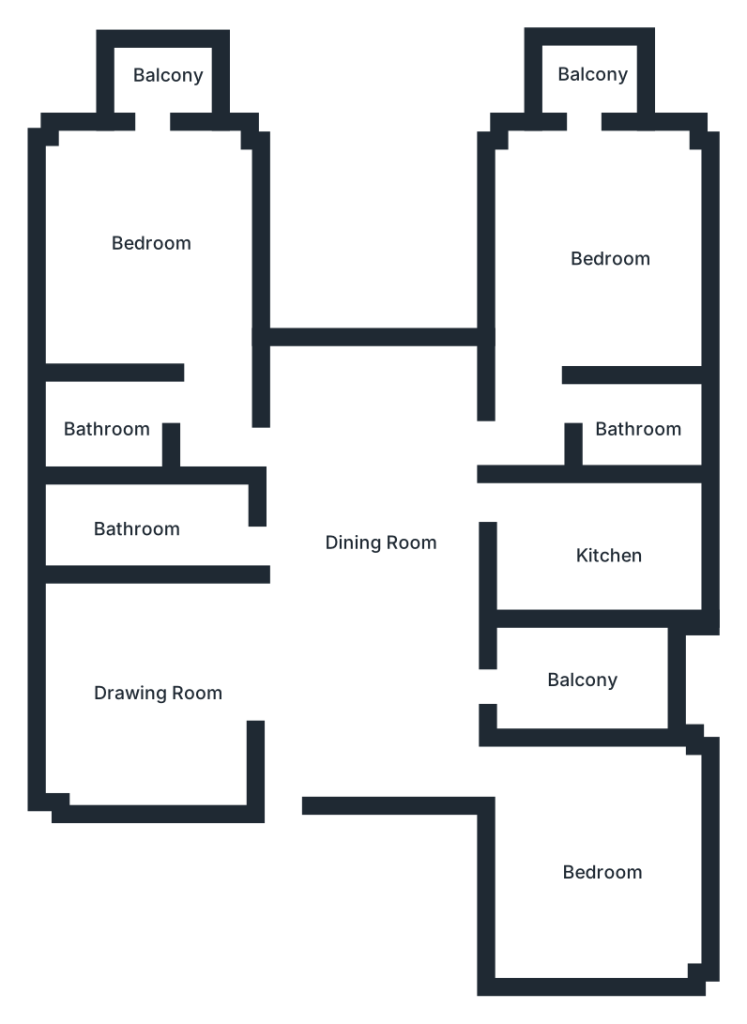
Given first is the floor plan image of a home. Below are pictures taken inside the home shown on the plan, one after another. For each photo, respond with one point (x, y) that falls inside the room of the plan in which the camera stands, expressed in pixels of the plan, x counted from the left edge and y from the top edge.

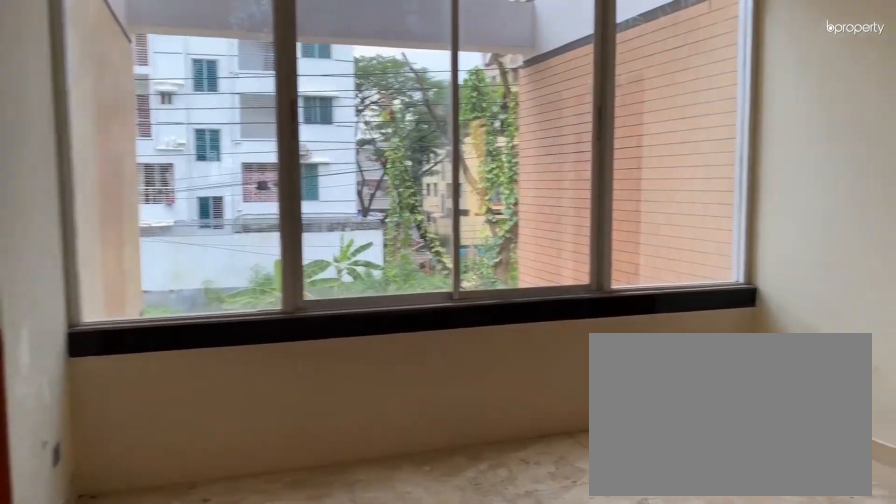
(372, 558)
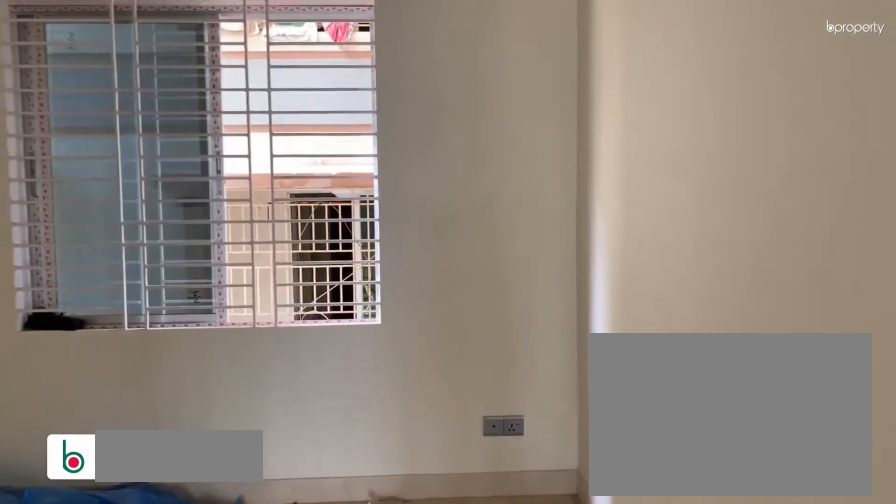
(154, 695)
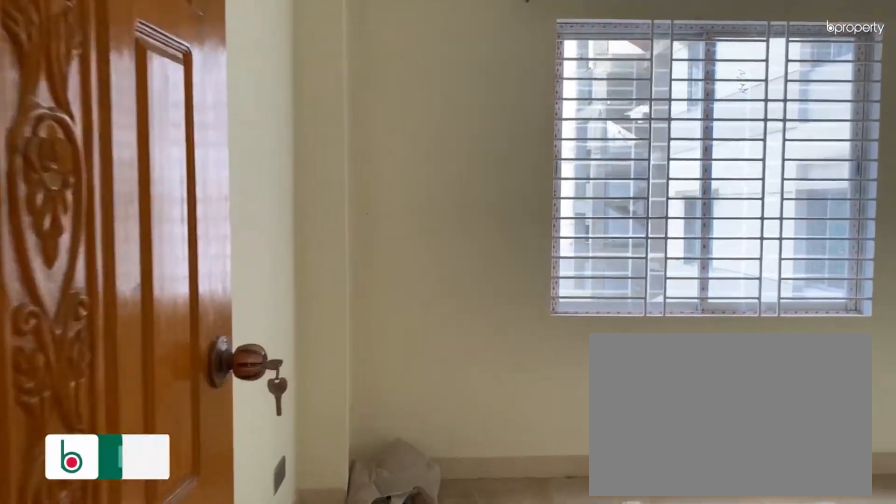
(589, 865)
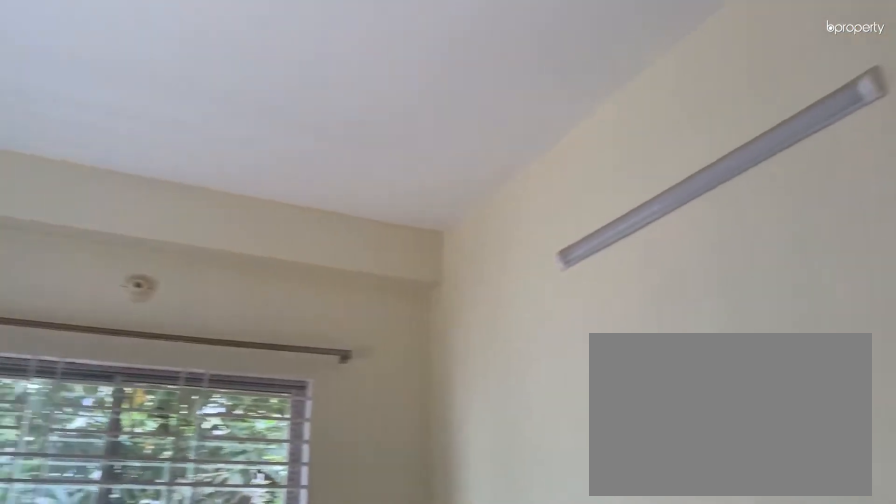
(589, 865)
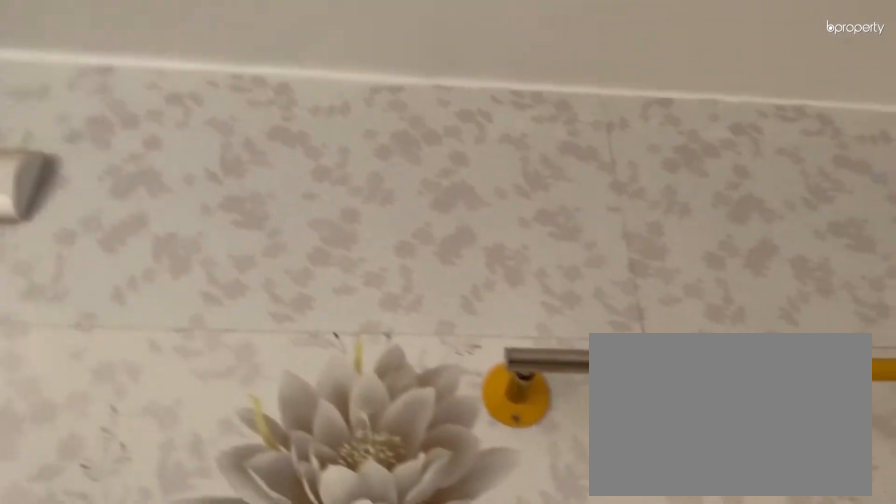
(103, 434)
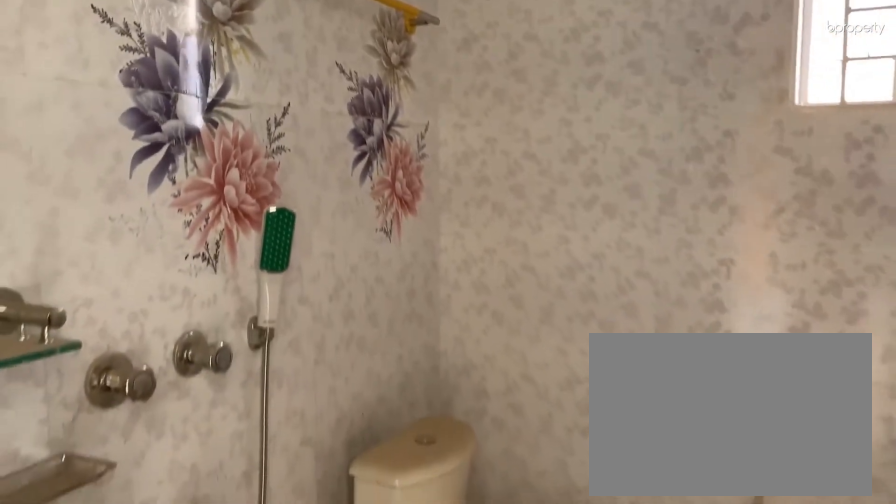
(103, 434)
